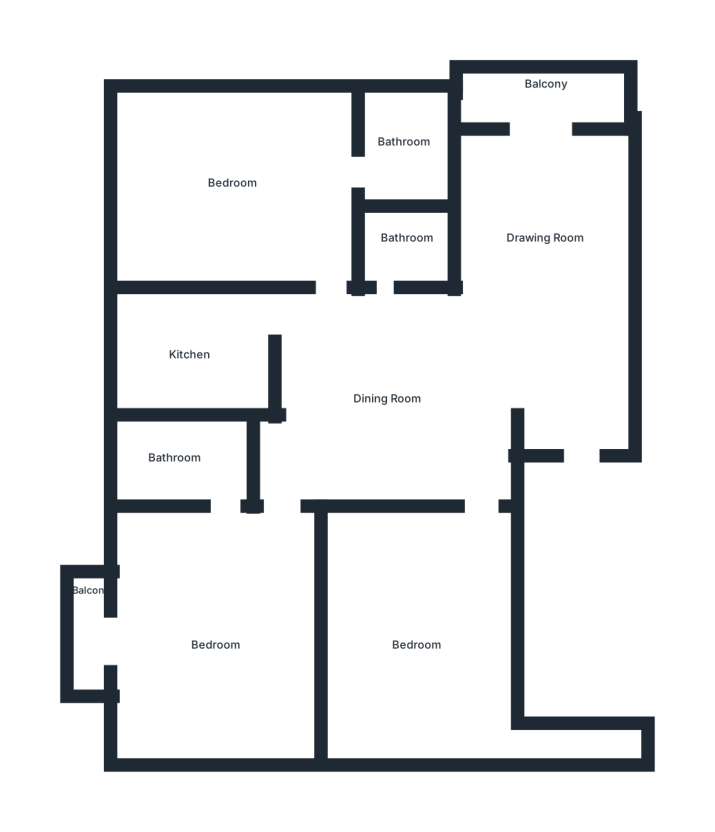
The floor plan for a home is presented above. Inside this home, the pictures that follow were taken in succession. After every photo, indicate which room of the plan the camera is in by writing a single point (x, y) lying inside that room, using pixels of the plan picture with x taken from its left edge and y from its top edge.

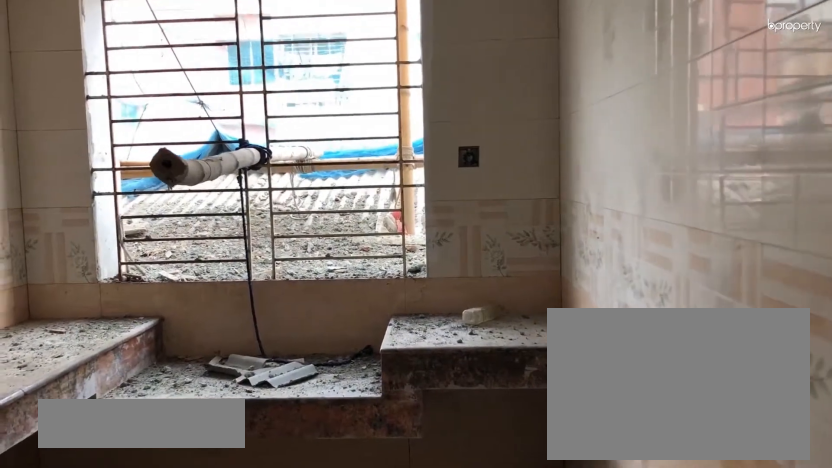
(192, 357)
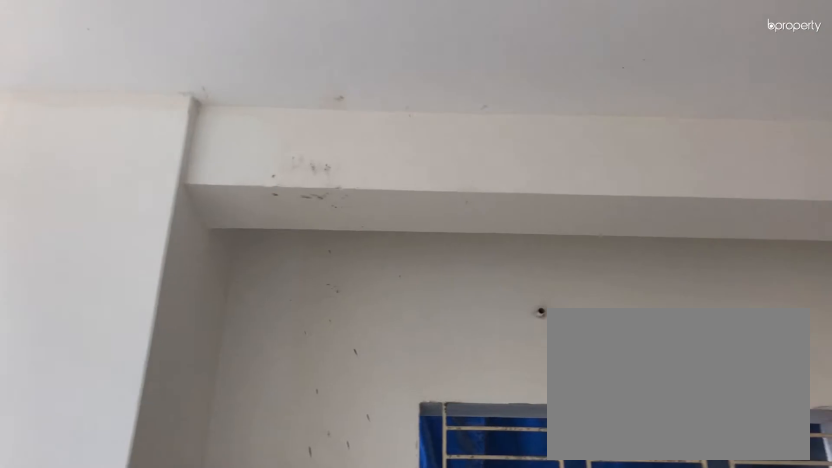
(228, 188)
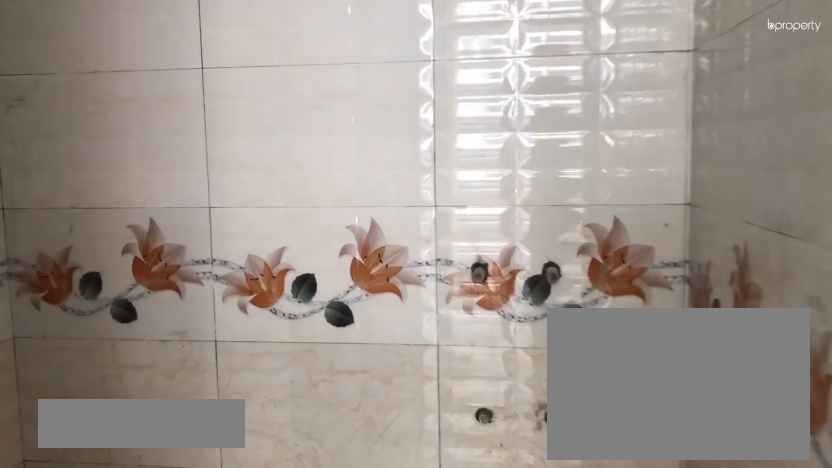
(402, 151)
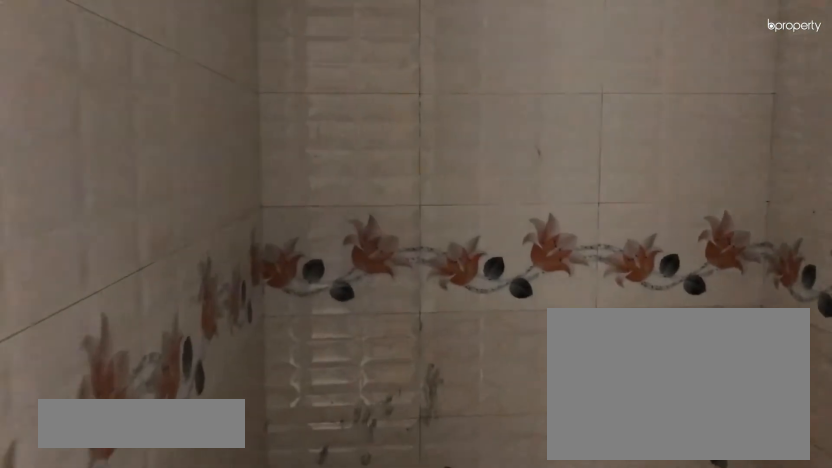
(405, 248)
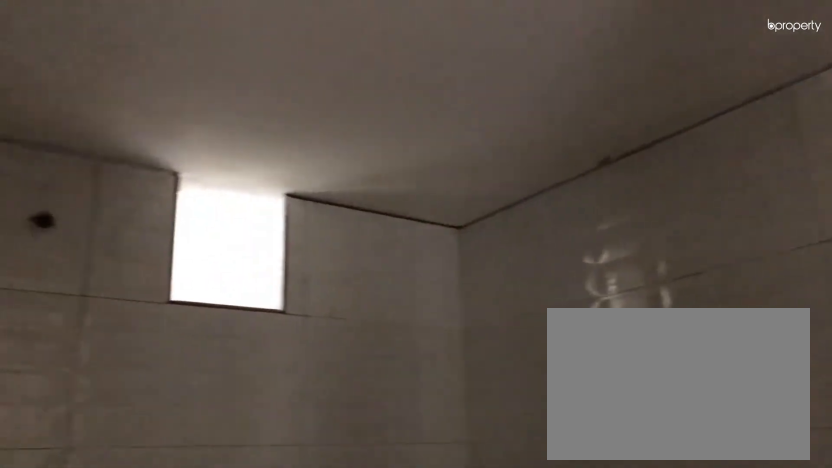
(405, 248)
